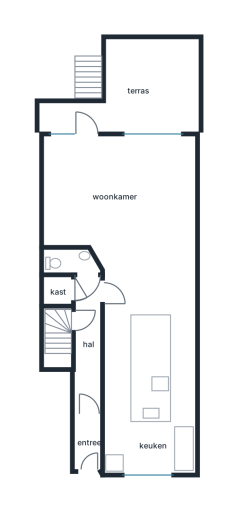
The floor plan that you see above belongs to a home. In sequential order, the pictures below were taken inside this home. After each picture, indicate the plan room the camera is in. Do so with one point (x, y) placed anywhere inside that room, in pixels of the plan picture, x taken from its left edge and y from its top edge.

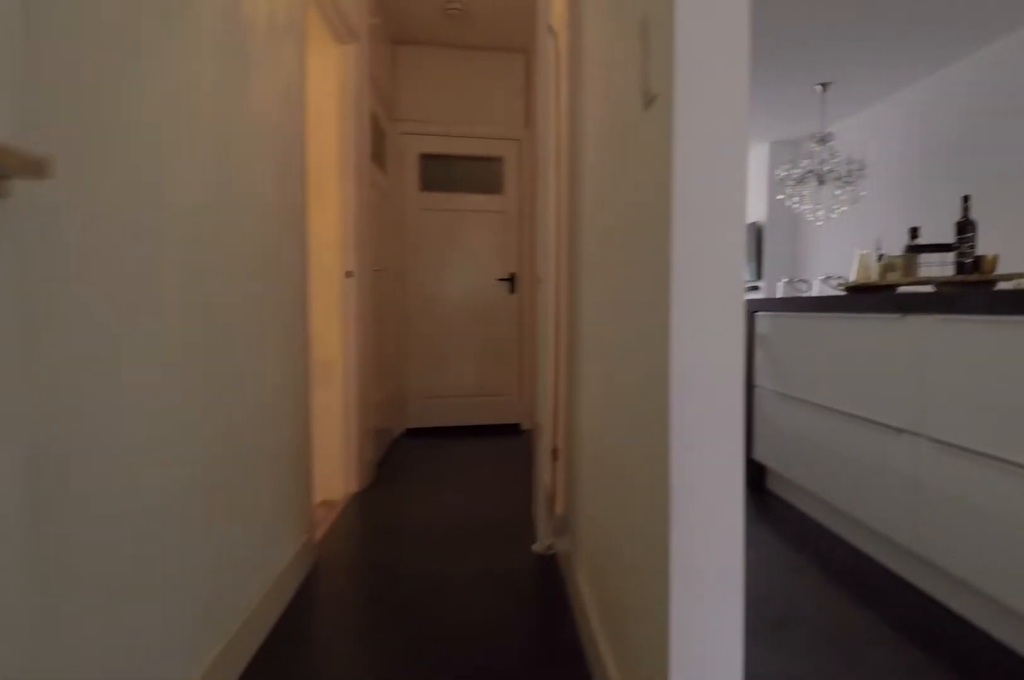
(88, 370)
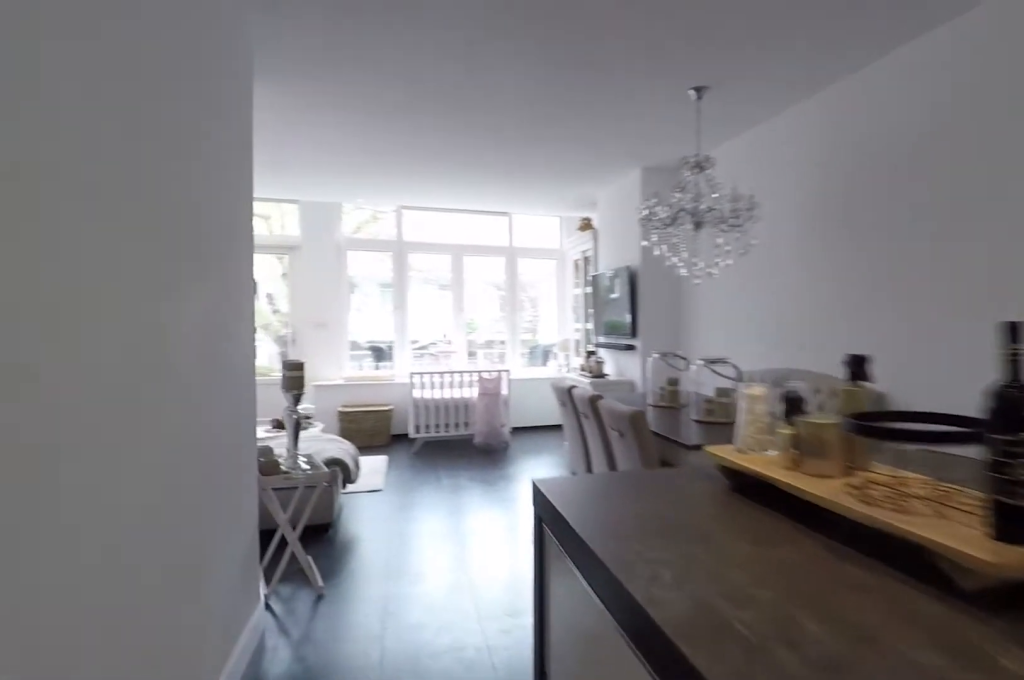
(149, 370)
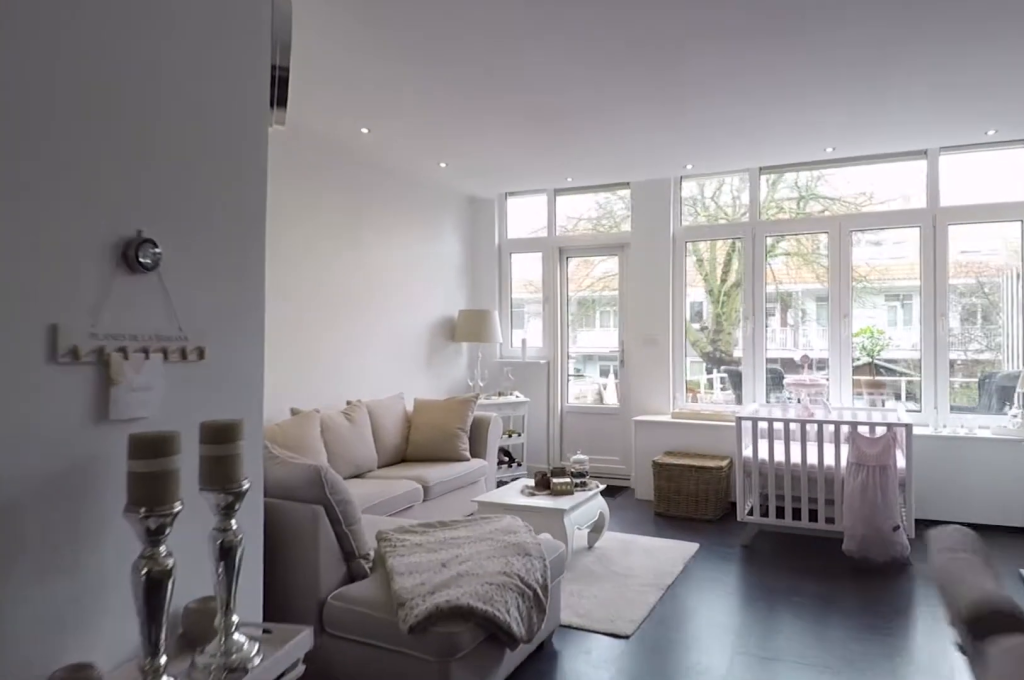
(149, 370)
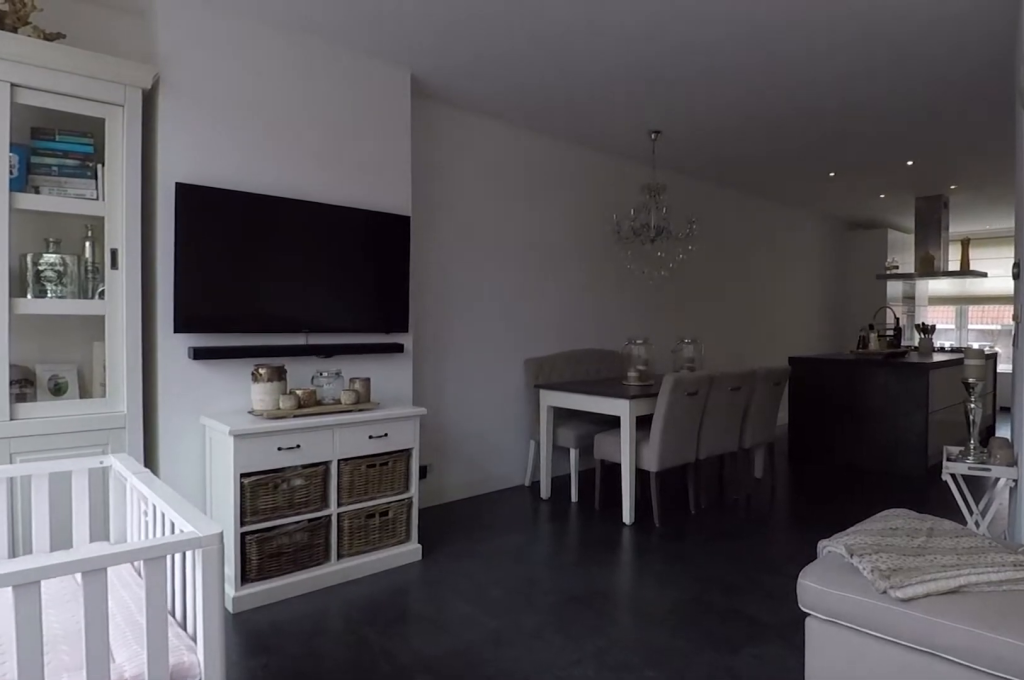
(82, 194)
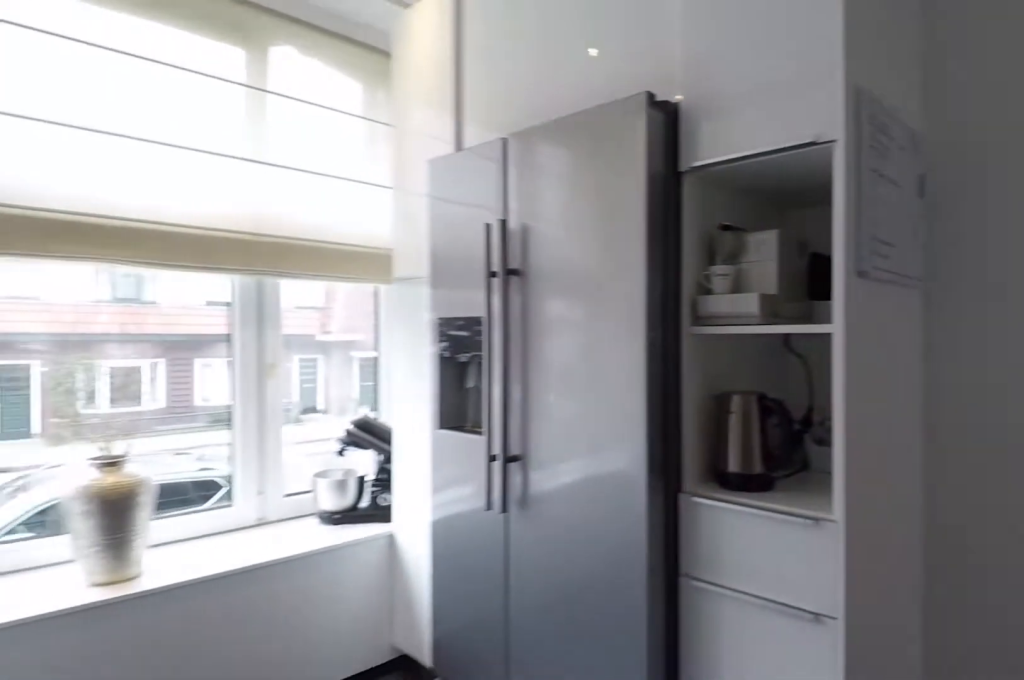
(149, 370)
